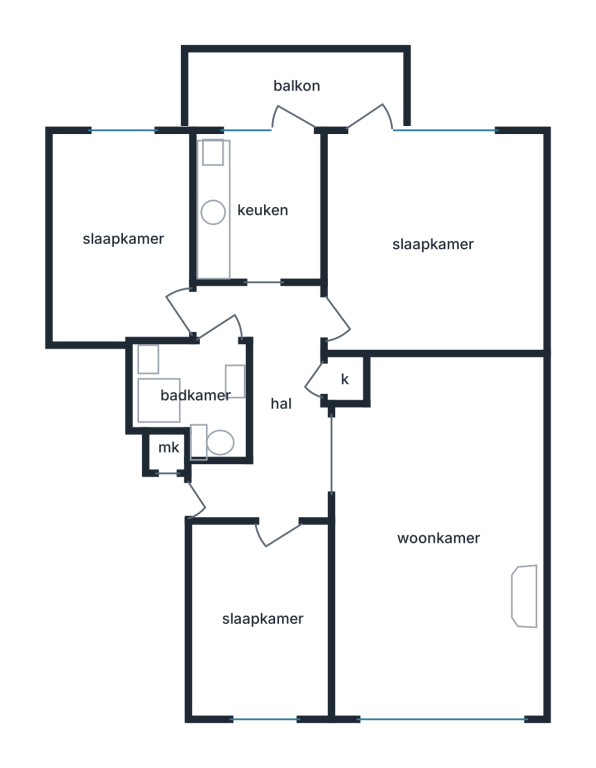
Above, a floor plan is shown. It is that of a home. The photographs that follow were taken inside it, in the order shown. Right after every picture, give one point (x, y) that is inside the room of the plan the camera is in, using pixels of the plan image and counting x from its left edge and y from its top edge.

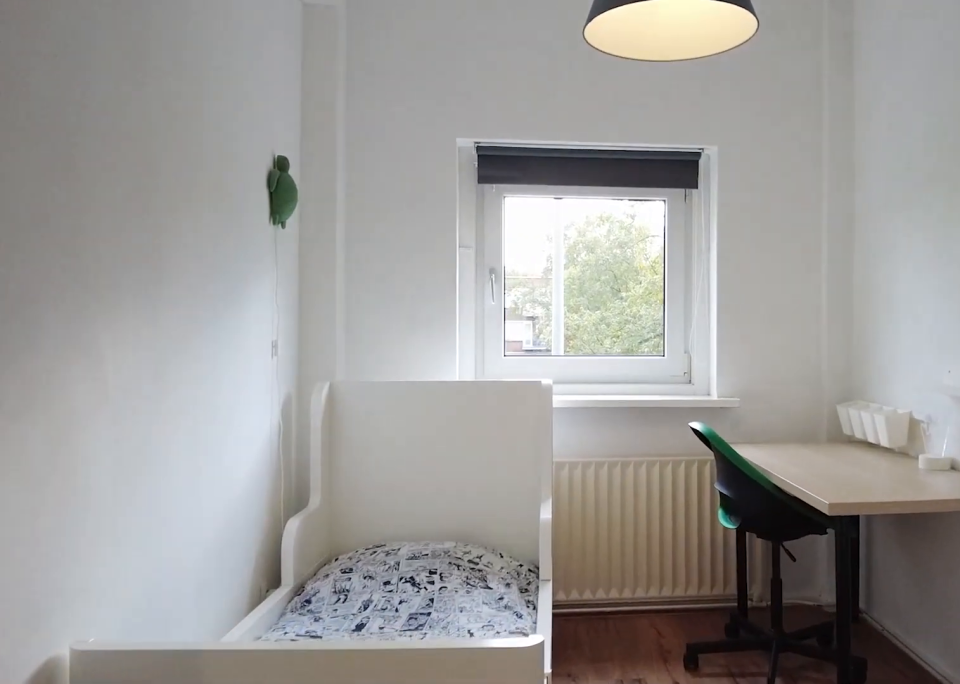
(262, 617)
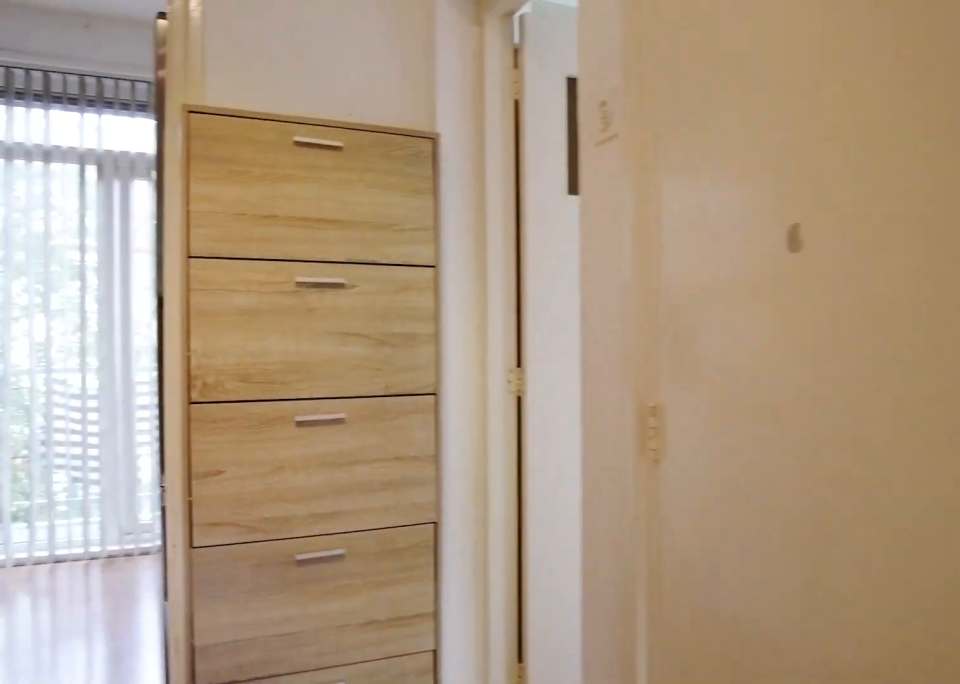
(271, 402)
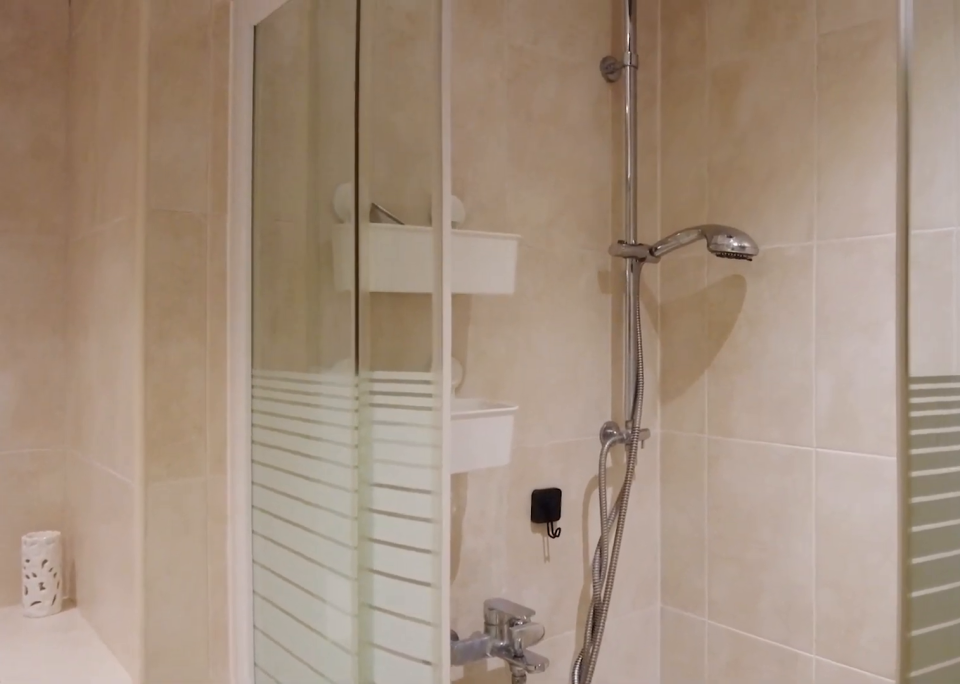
(196, 394)
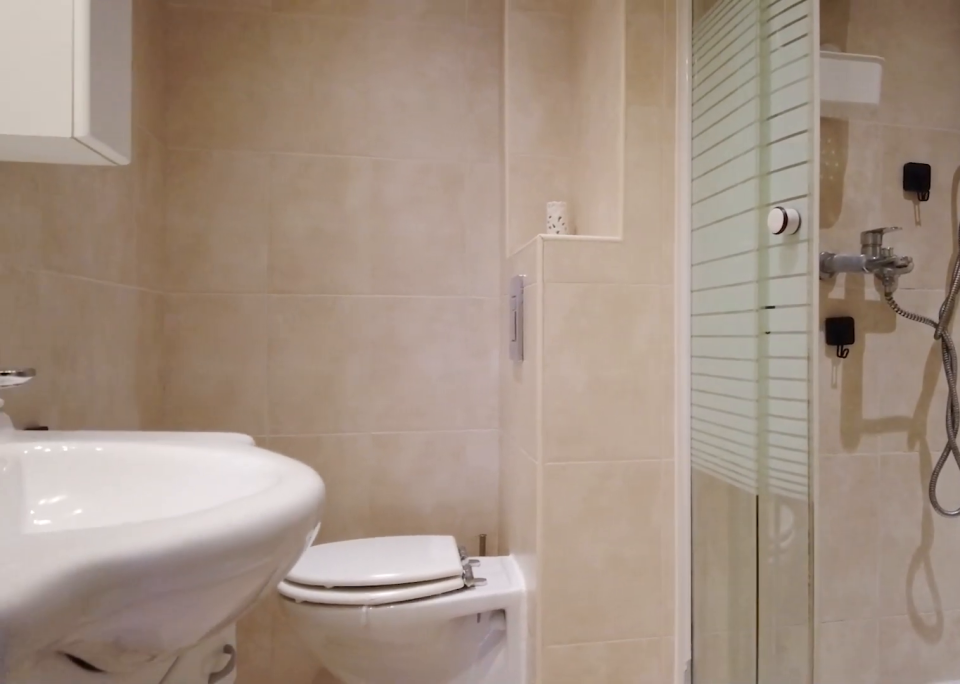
(196, 394)
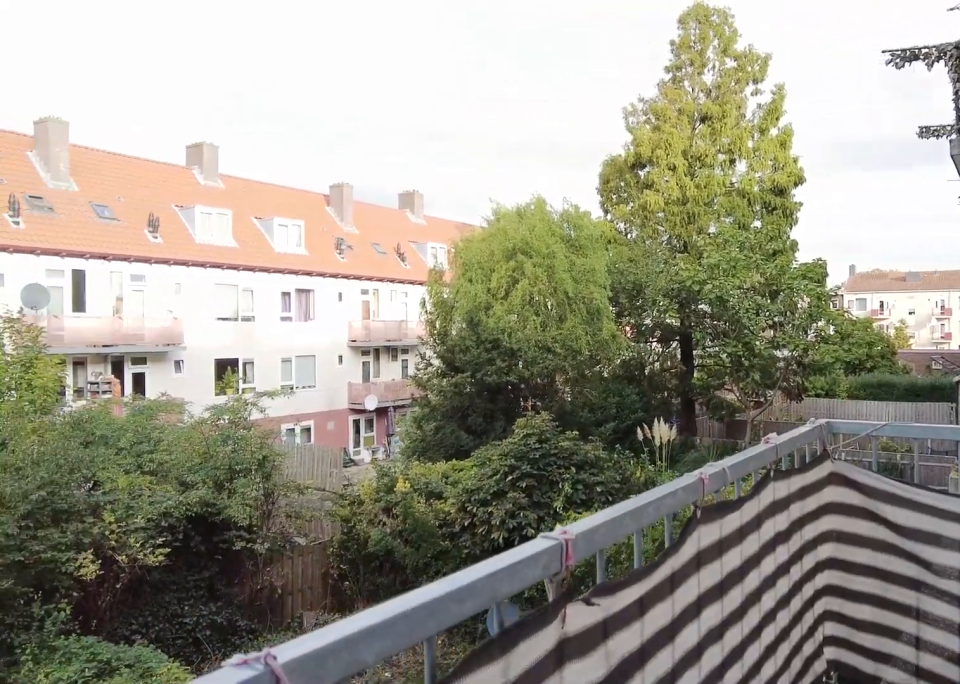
(295, 91)
